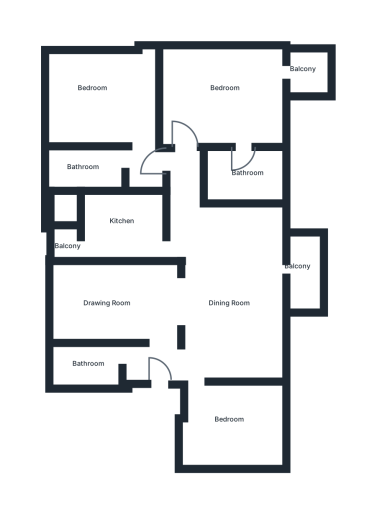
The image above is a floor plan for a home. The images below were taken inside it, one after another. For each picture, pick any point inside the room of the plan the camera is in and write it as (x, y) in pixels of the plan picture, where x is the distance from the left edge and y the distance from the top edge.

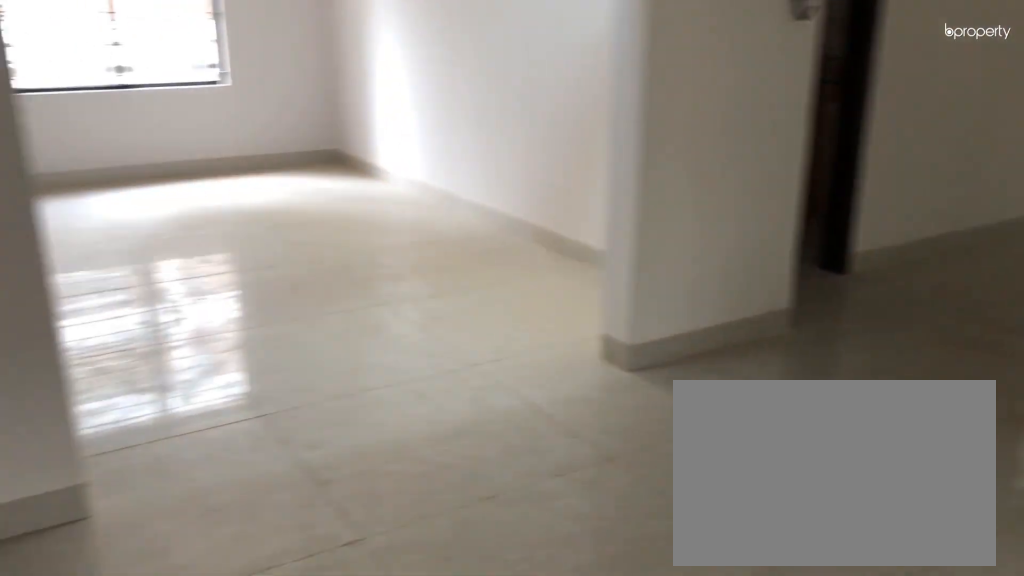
(240, 316)
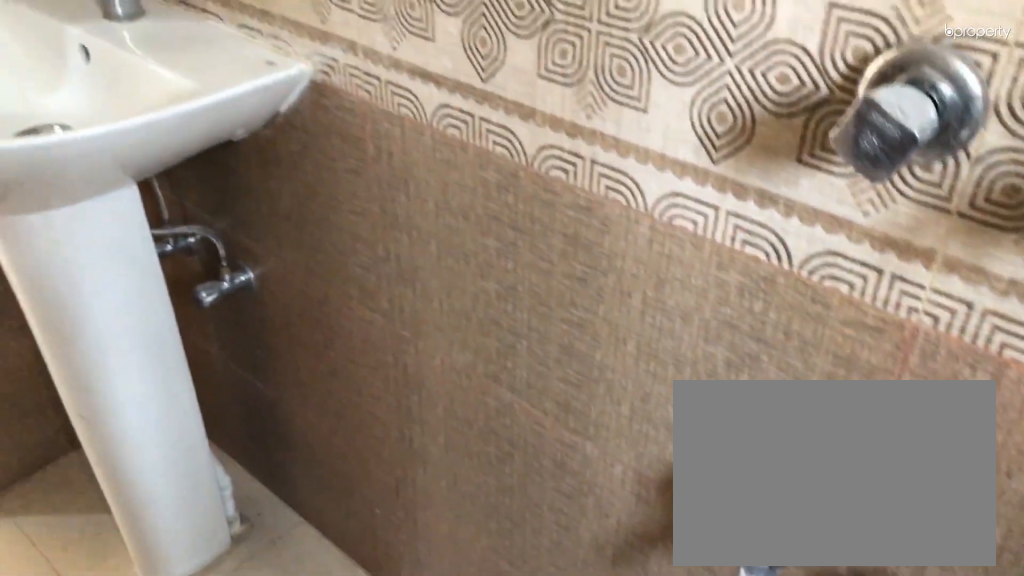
(83, 364)
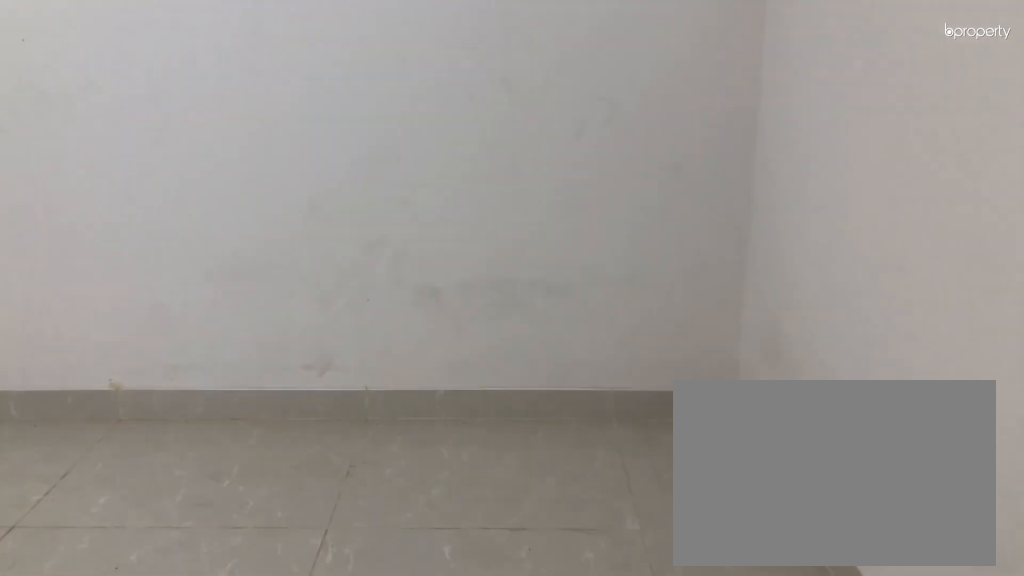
(218, 428)
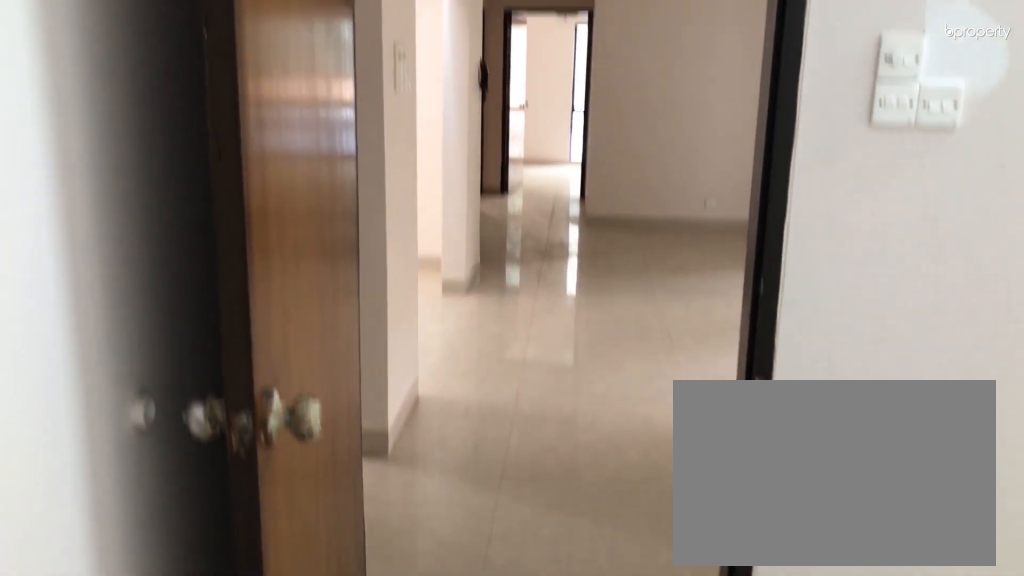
(218, 428)
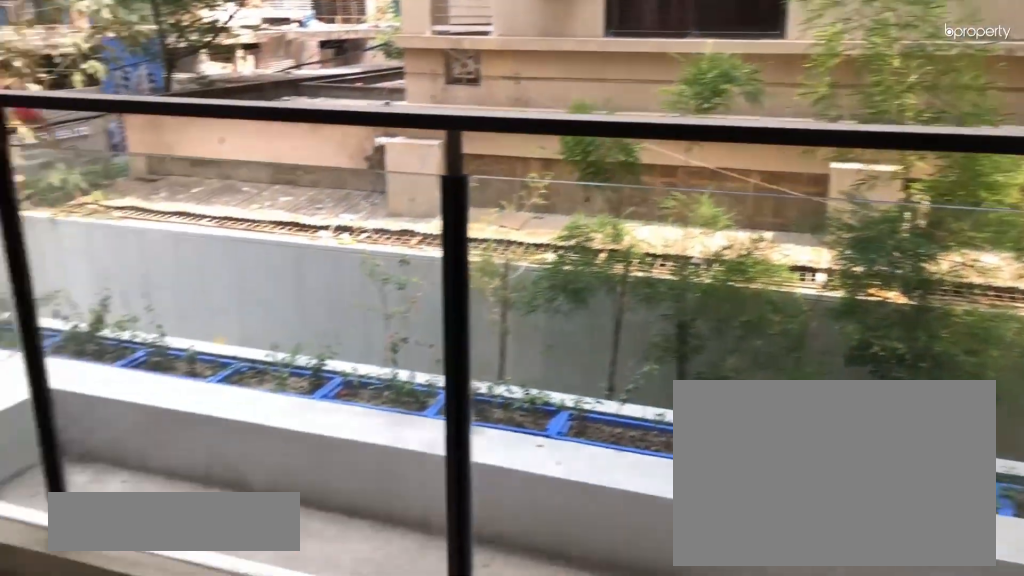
(307, 268)
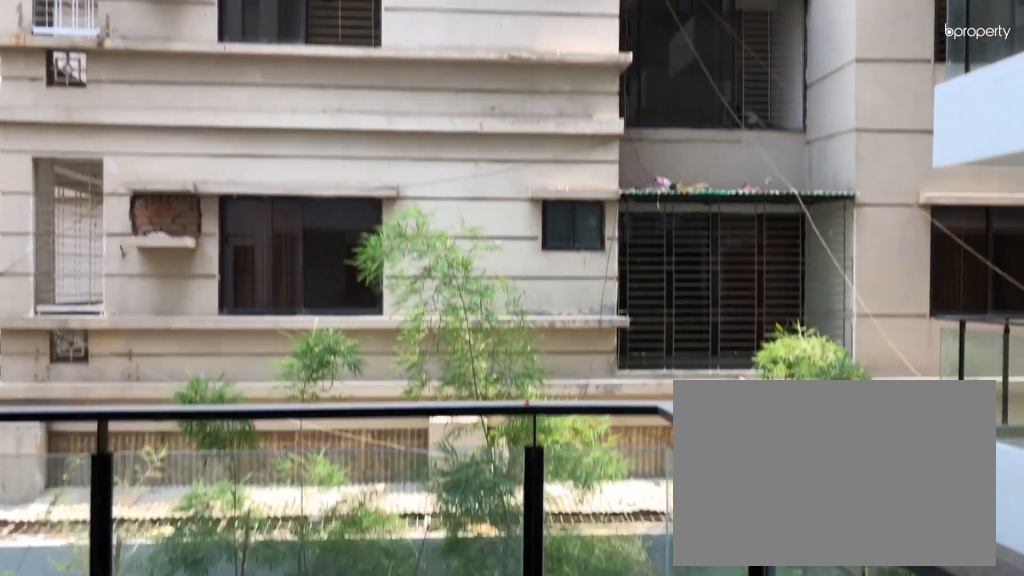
(304, 265)
